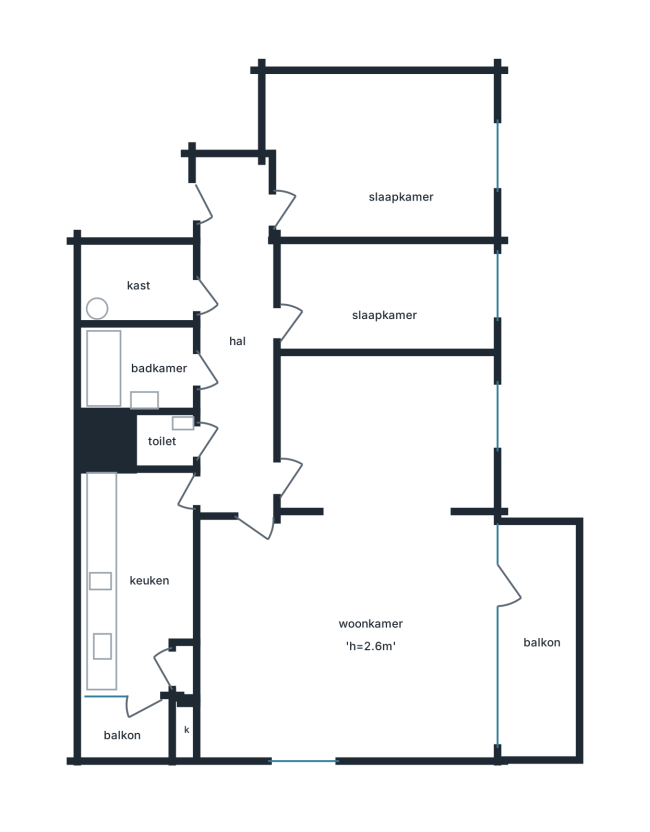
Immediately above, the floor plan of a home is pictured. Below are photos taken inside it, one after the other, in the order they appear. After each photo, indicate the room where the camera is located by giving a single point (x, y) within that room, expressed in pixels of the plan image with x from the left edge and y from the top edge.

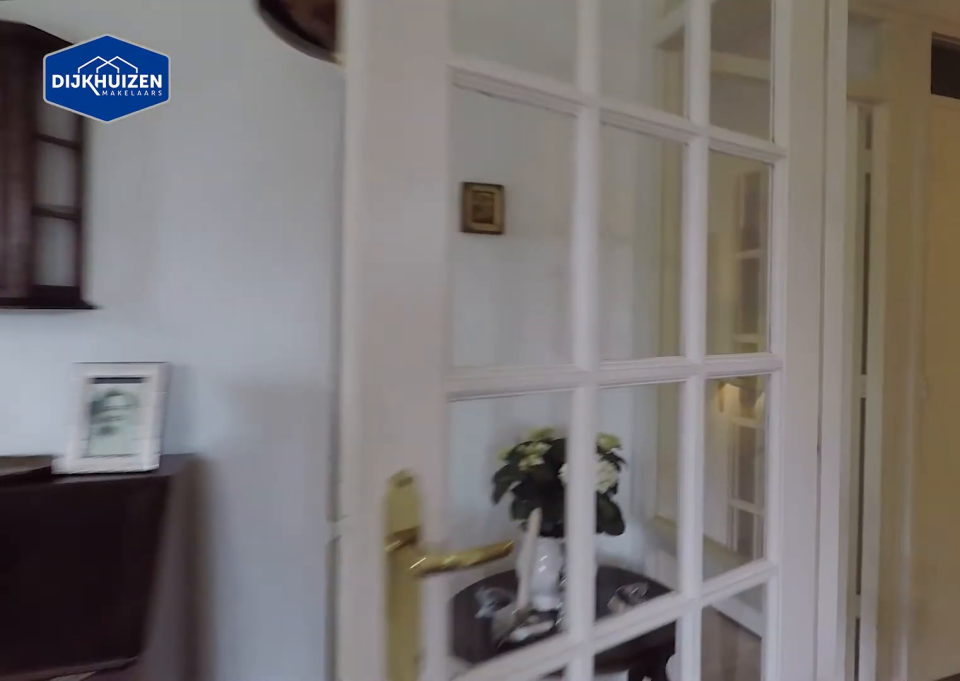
(357, 570)
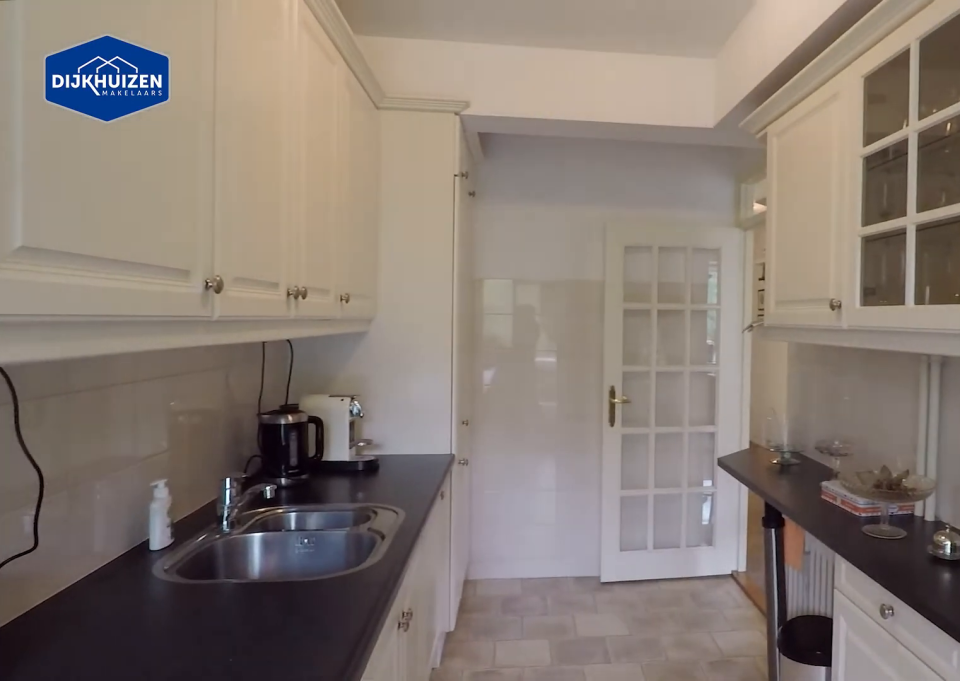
(131, 578)
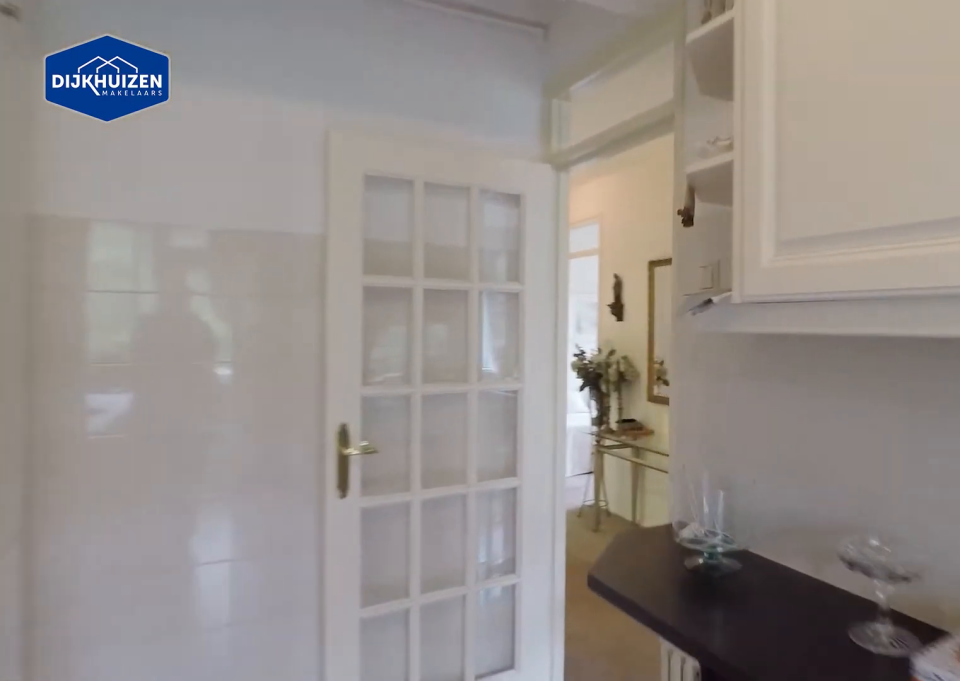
(131, 578)
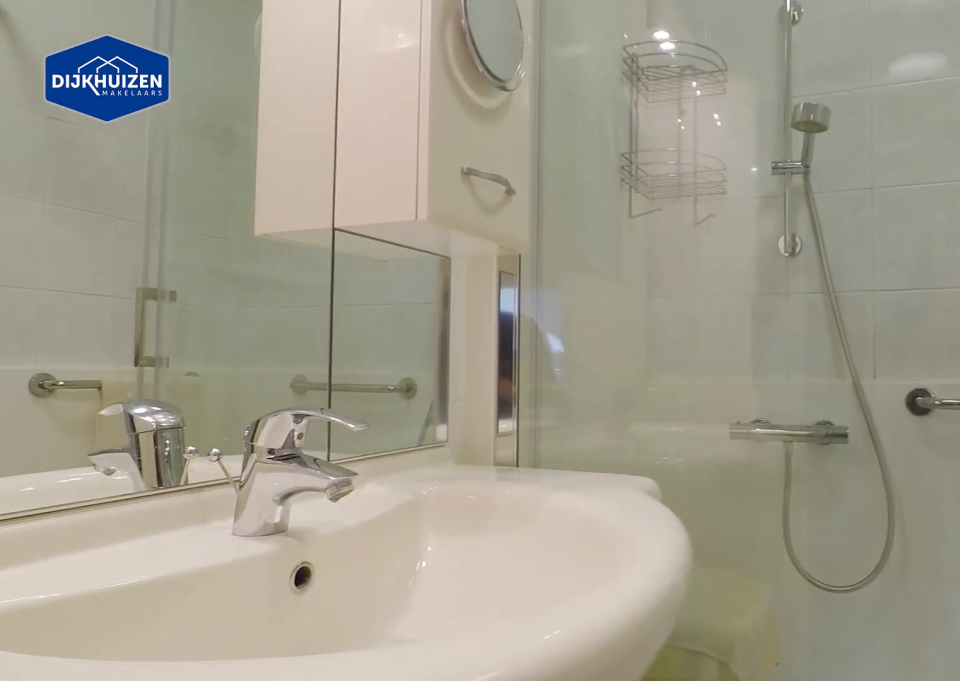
(126, 372)
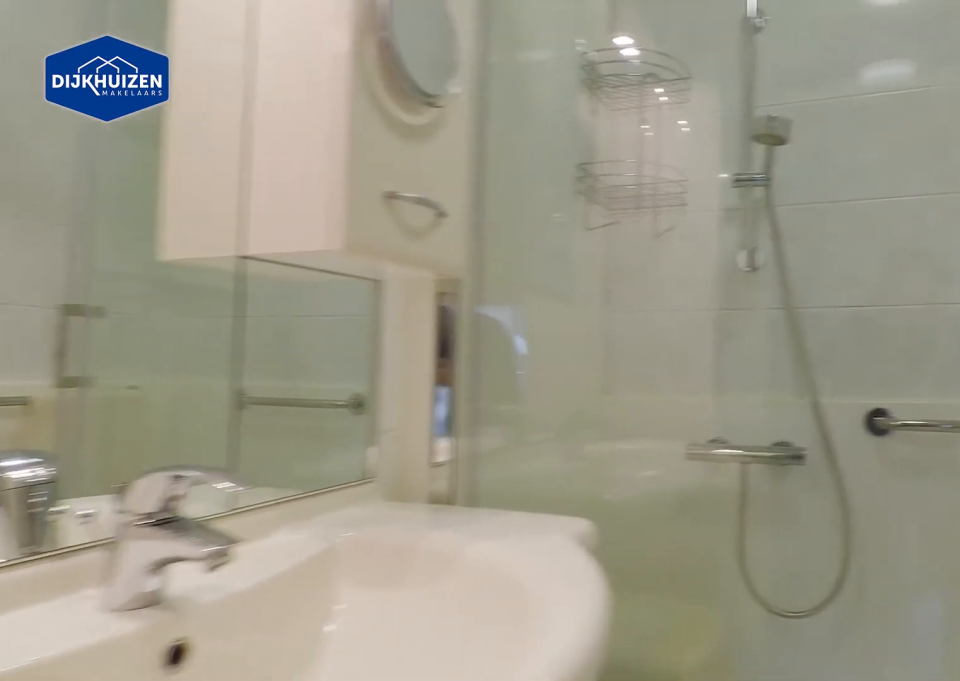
(126, 372)
